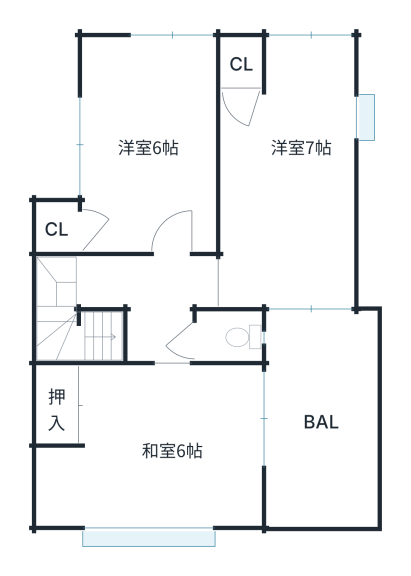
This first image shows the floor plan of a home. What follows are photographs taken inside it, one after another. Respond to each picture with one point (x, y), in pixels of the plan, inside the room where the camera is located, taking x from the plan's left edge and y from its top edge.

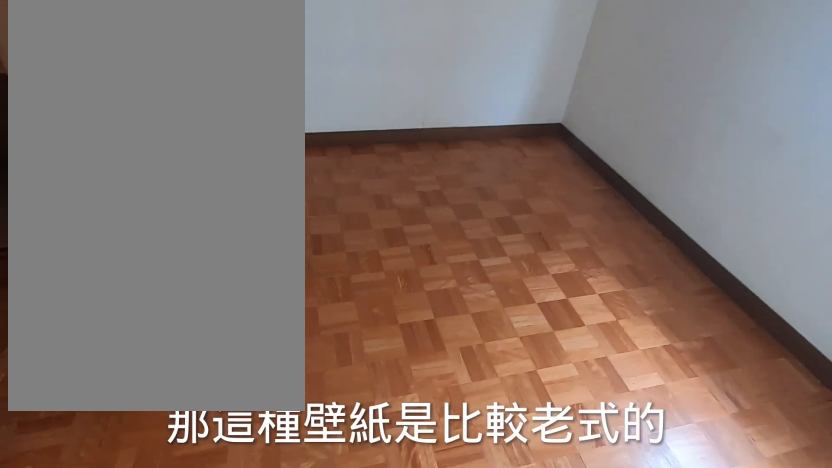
(159, 87)
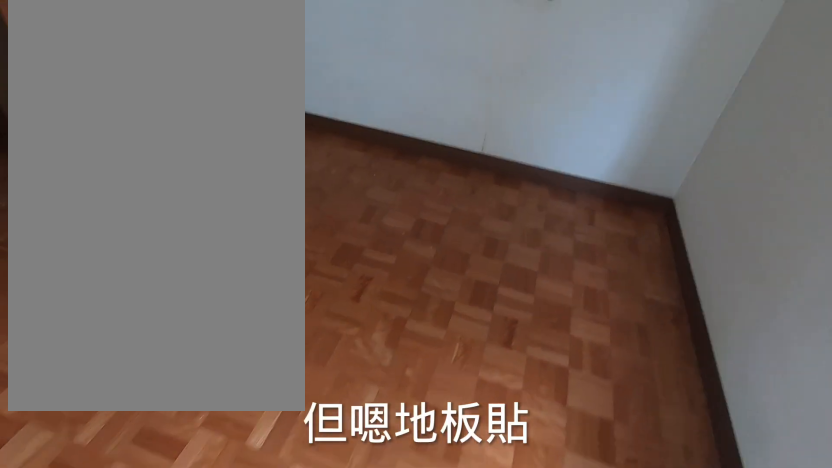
(160, 94)
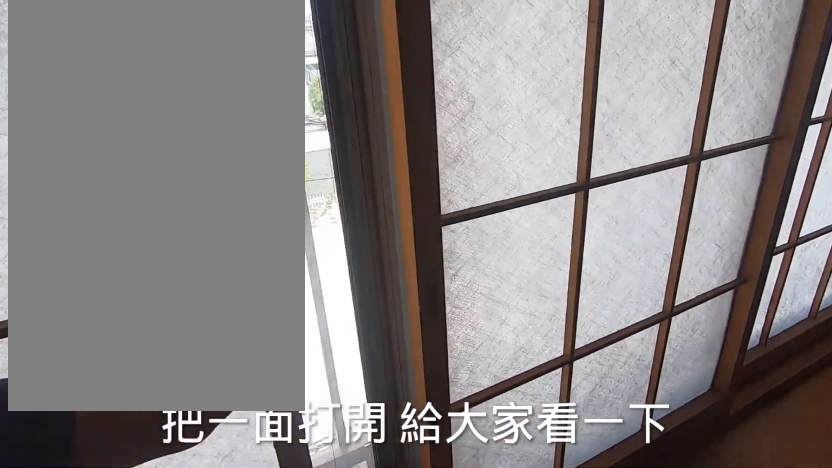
(180, 407)
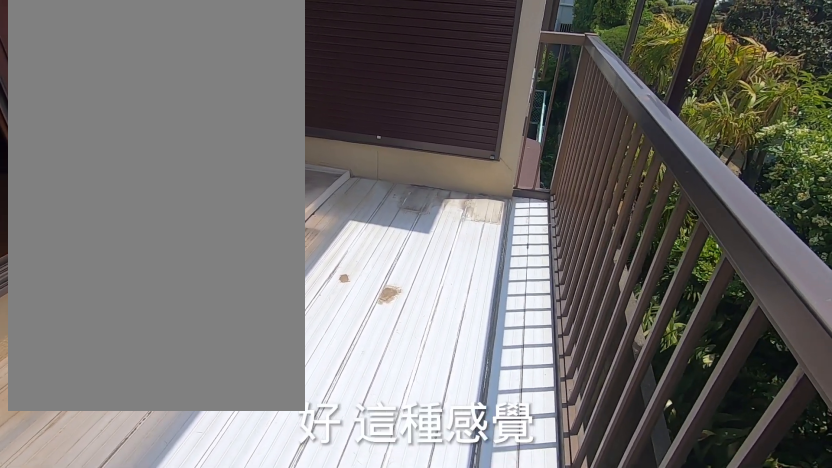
(323, 473)
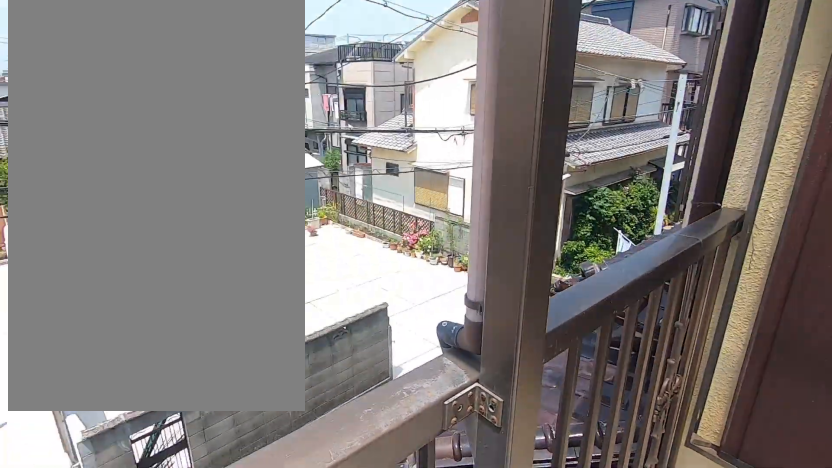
(323, 473)
